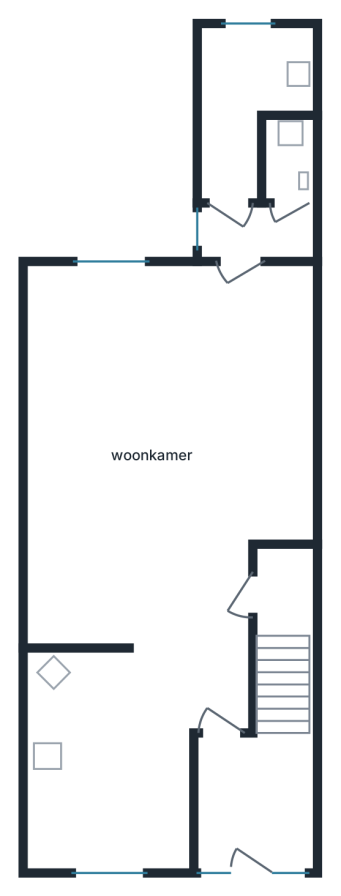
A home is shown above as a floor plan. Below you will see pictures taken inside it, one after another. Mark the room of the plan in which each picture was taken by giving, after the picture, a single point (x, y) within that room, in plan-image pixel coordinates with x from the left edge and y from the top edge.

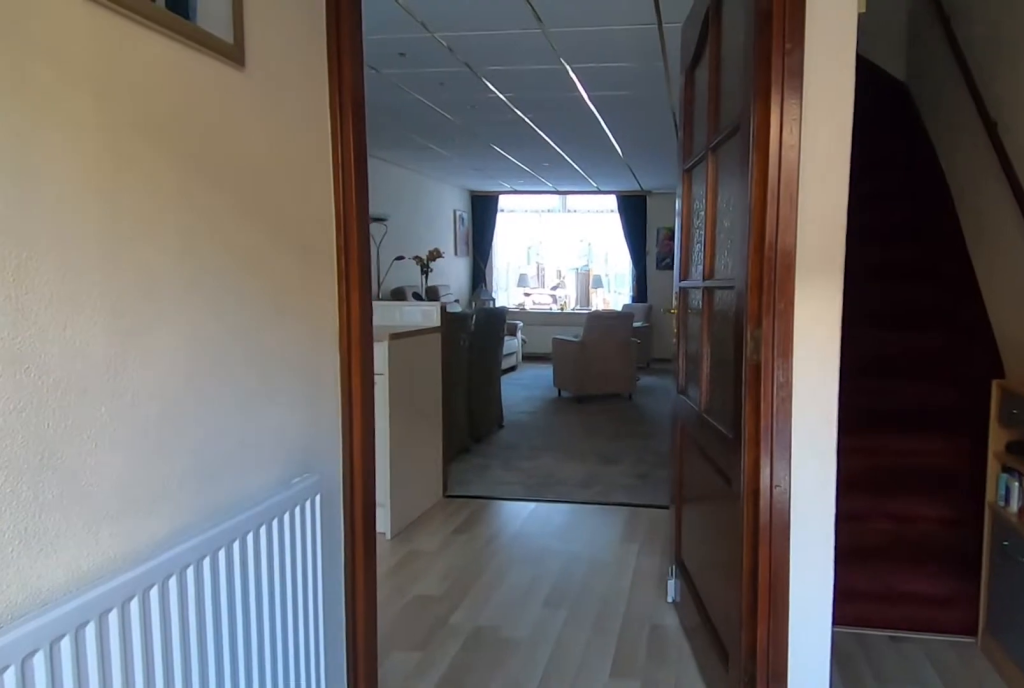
(251, 800)
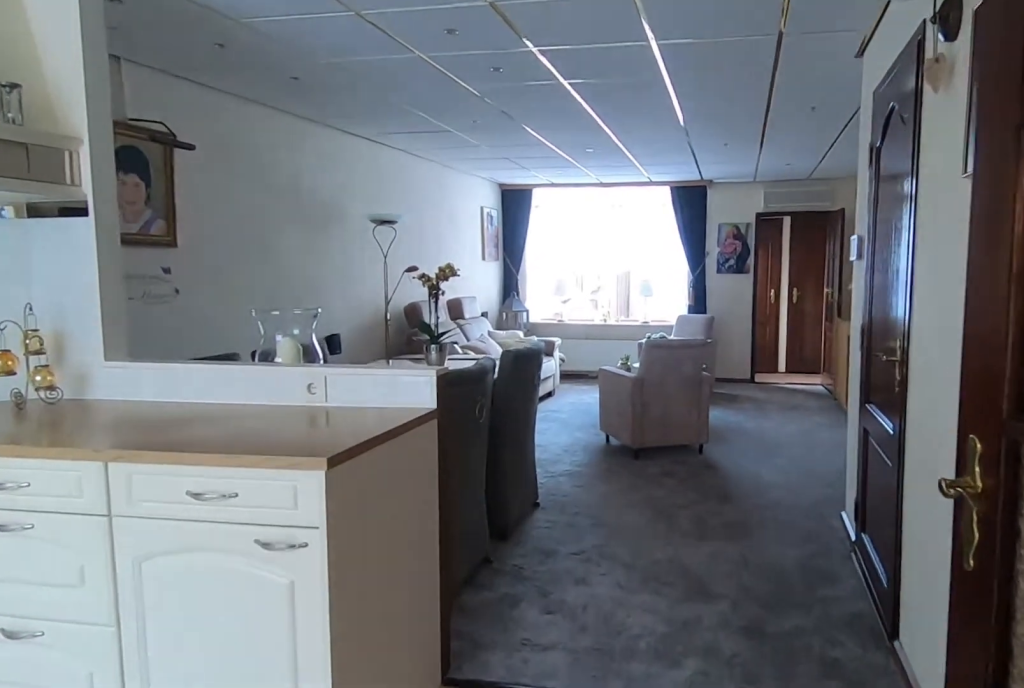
(145, 508)
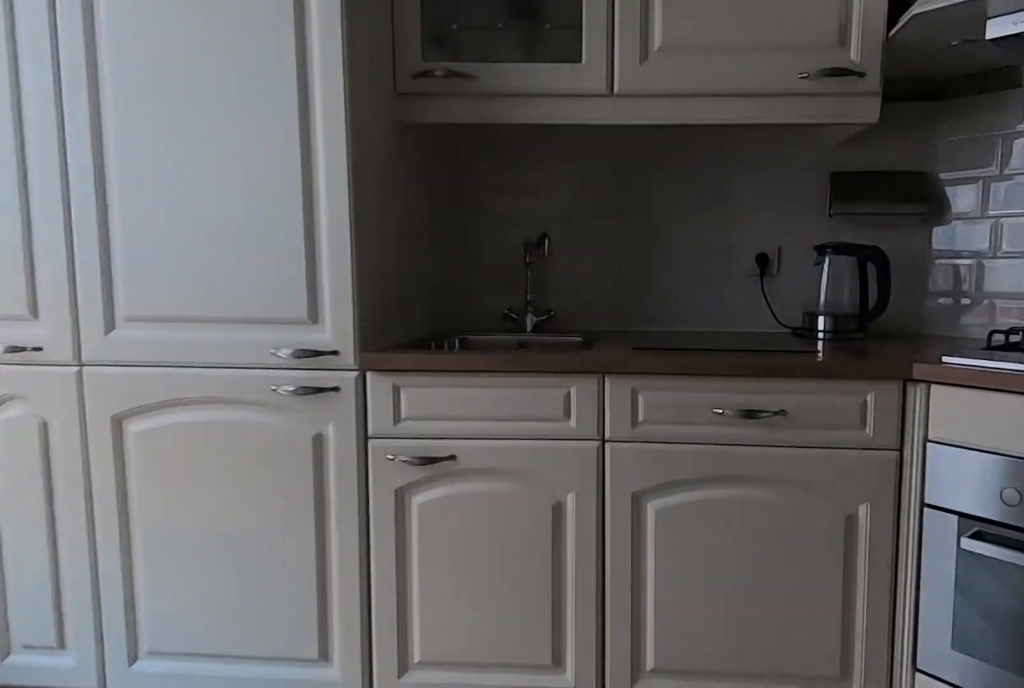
(104, 764)
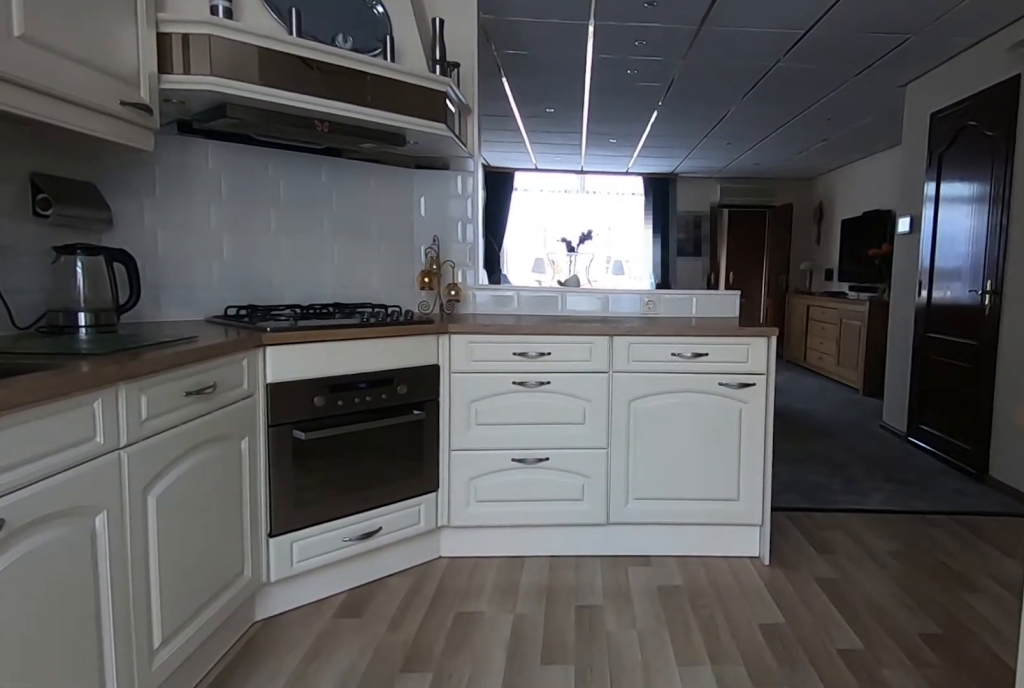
(104, 764)
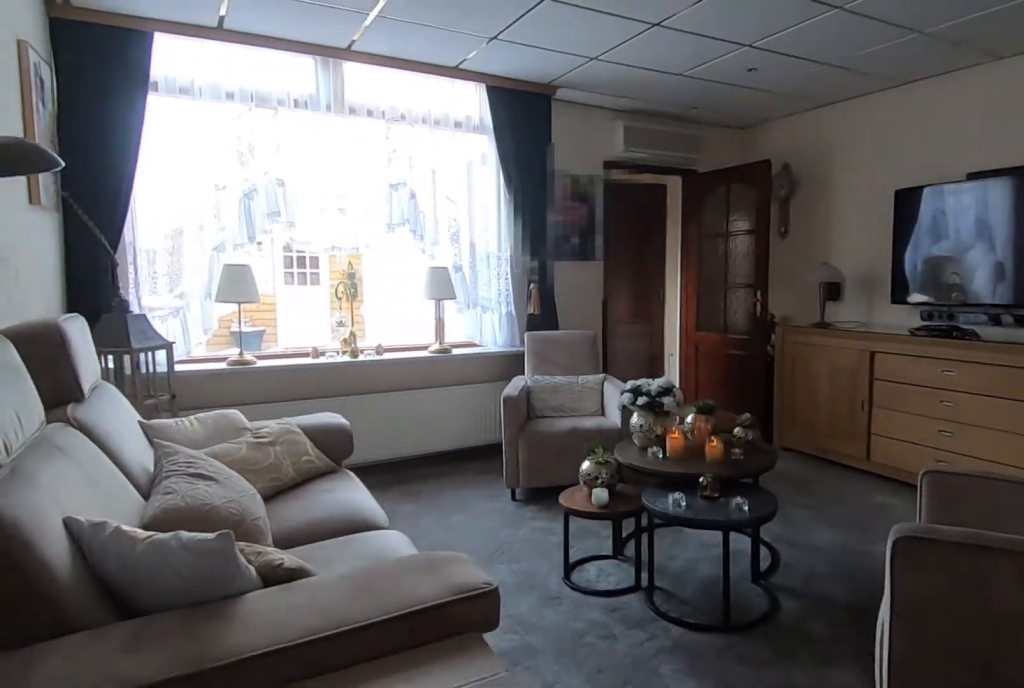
(143, 508)
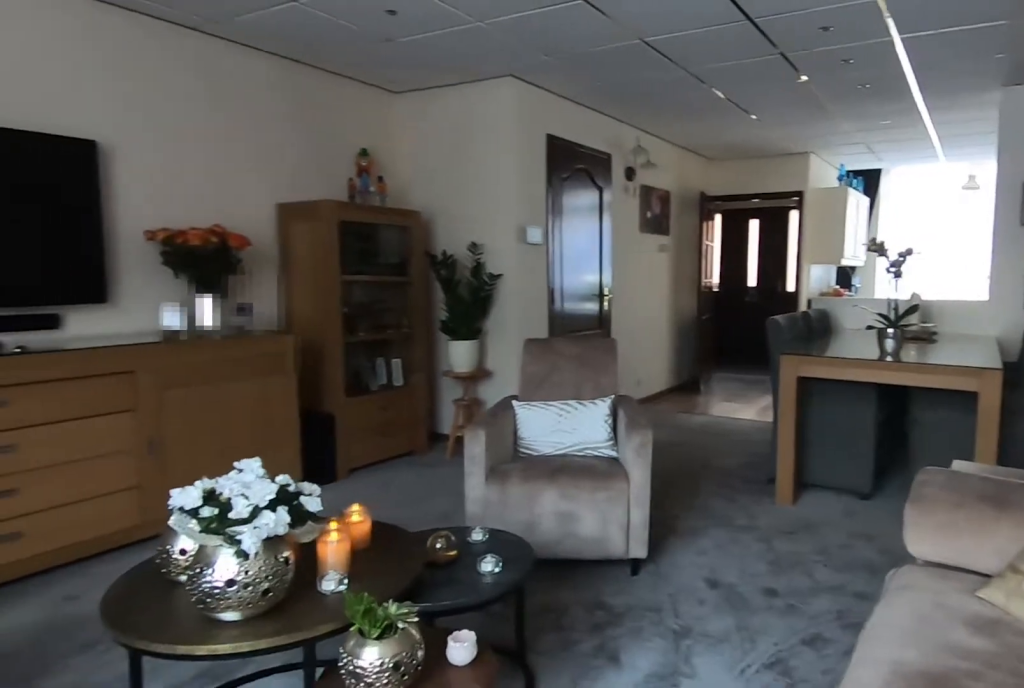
(143, 508)
